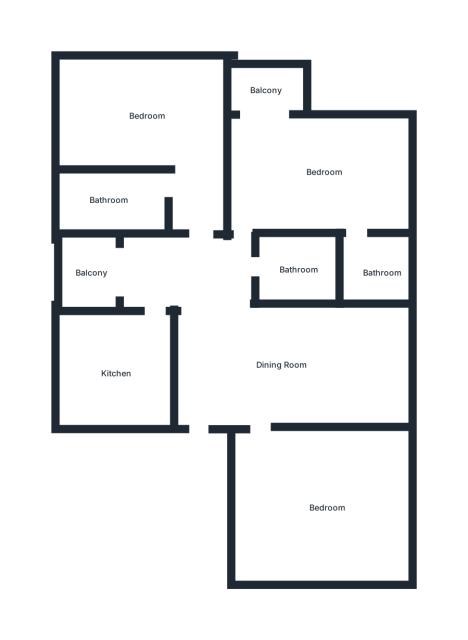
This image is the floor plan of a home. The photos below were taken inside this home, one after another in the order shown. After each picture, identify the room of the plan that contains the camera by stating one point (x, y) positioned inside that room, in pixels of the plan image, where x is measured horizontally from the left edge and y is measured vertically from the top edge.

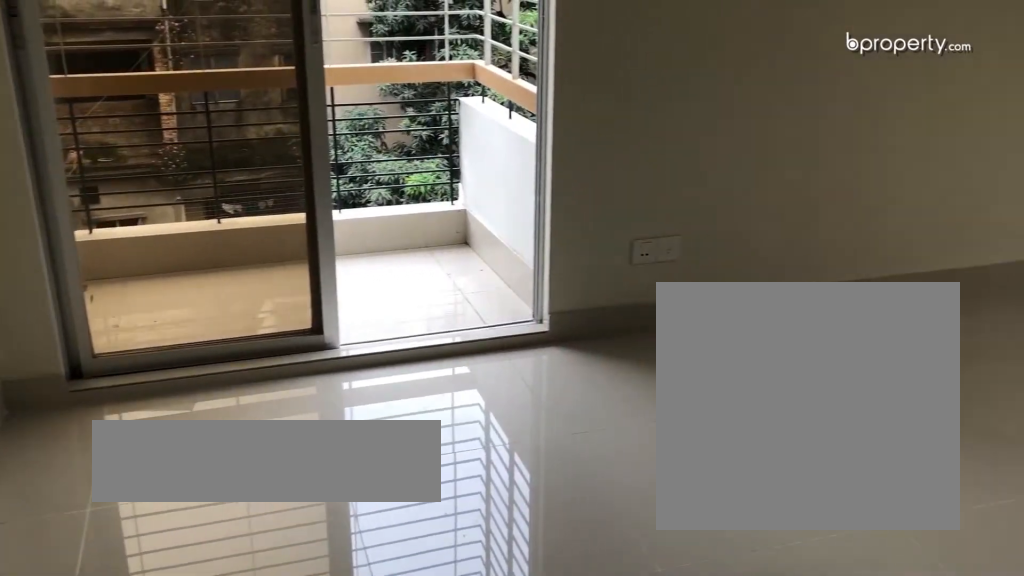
(324, 173)
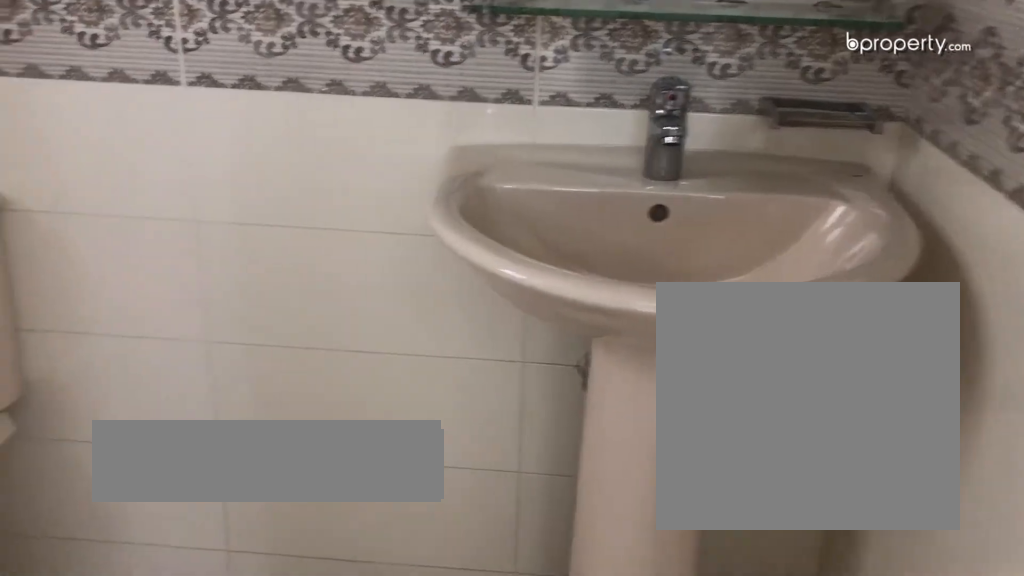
(379, 270)
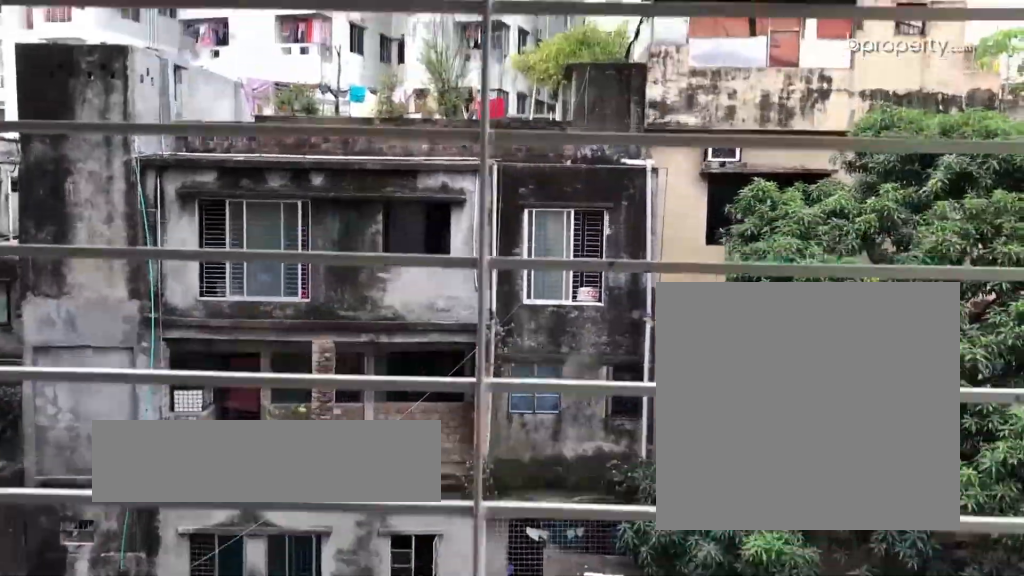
(268, 89)
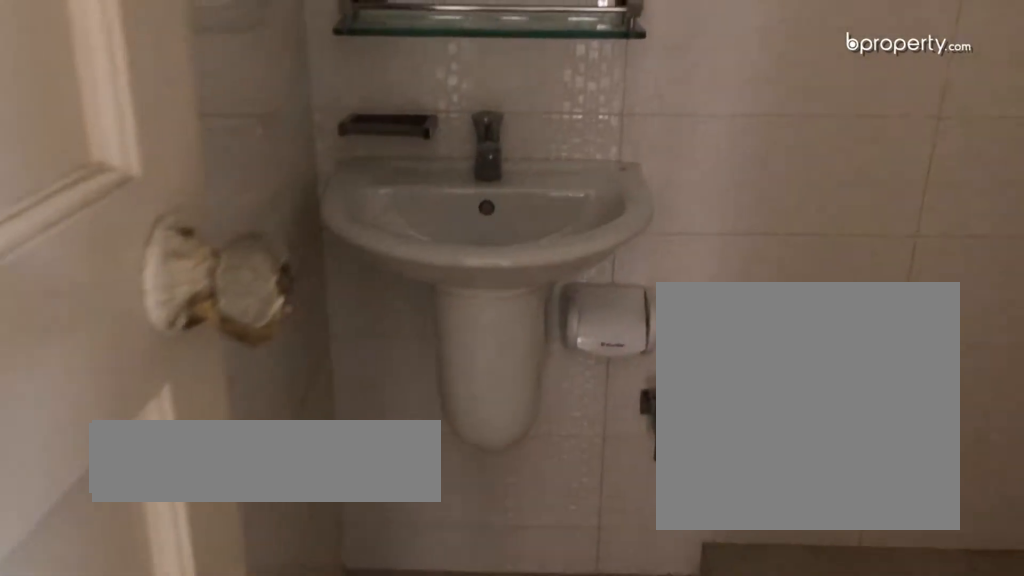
(299, 268)
